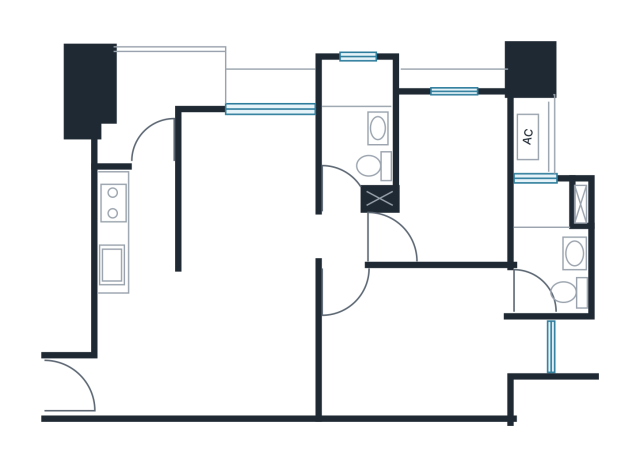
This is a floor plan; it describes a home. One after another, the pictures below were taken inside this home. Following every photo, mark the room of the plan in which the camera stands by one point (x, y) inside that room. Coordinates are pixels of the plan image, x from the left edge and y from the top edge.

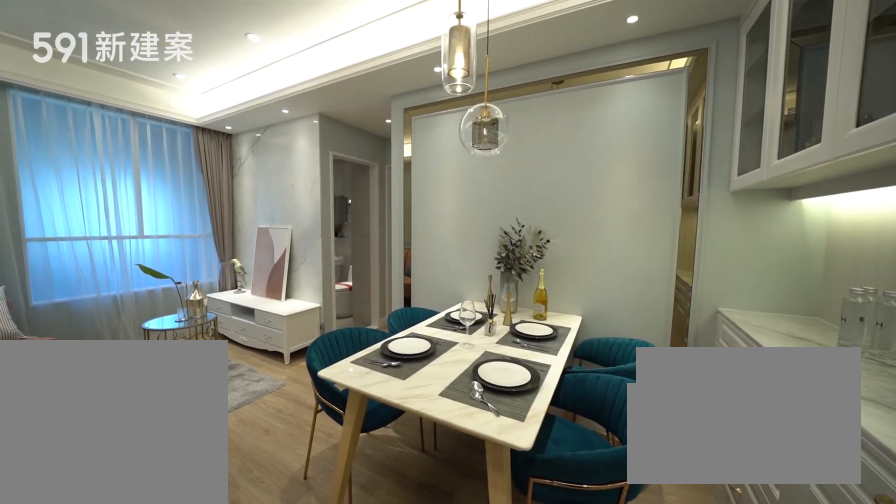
(247, 342)
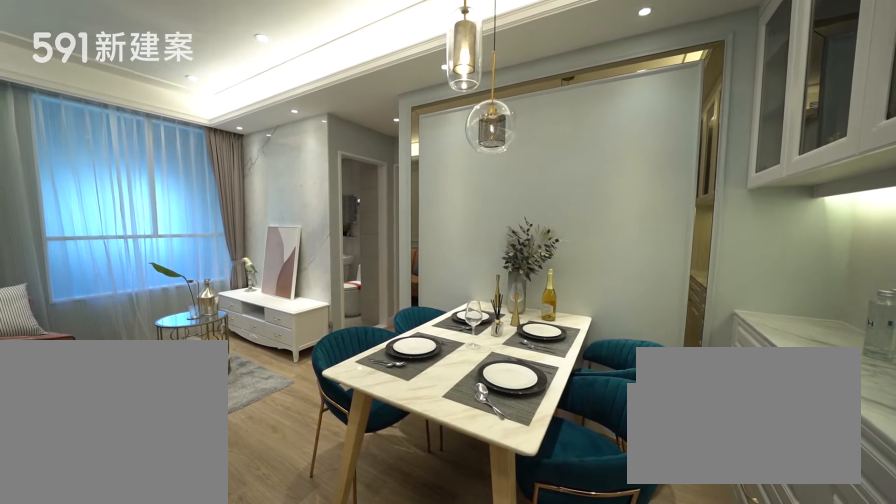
(247, 342)
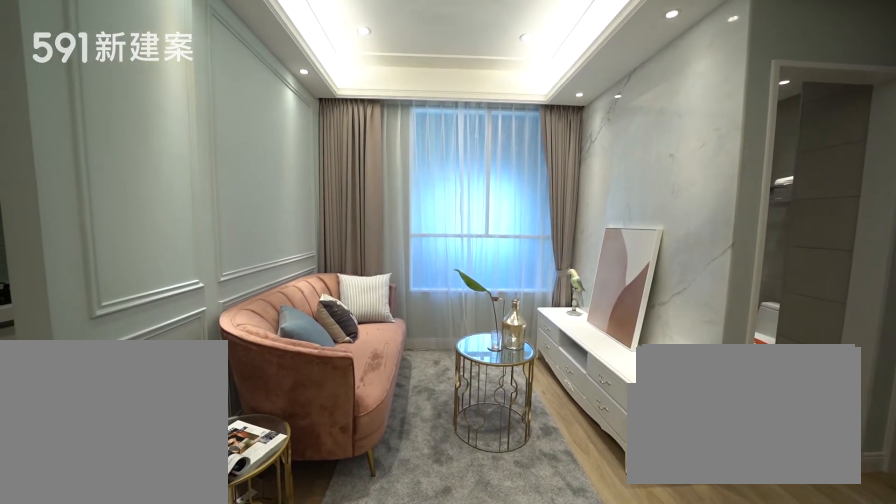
(246, 181)
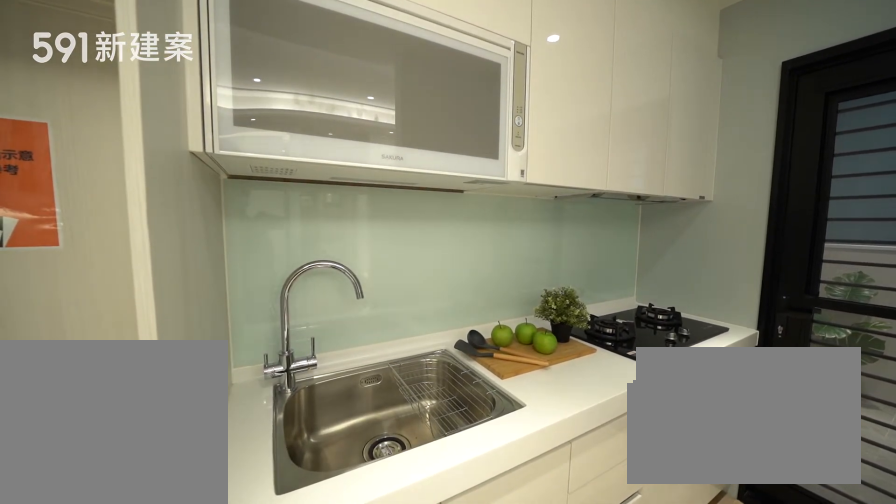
(136, 244)
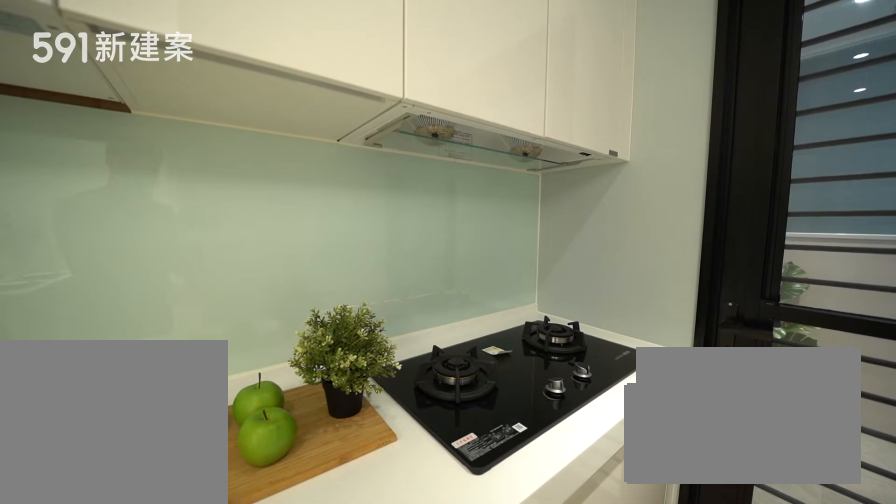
(136, 244)
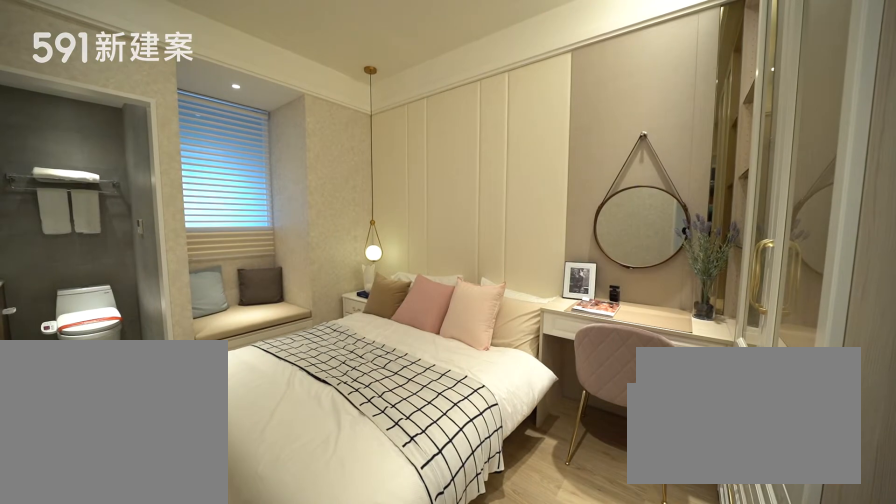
(418, 343)
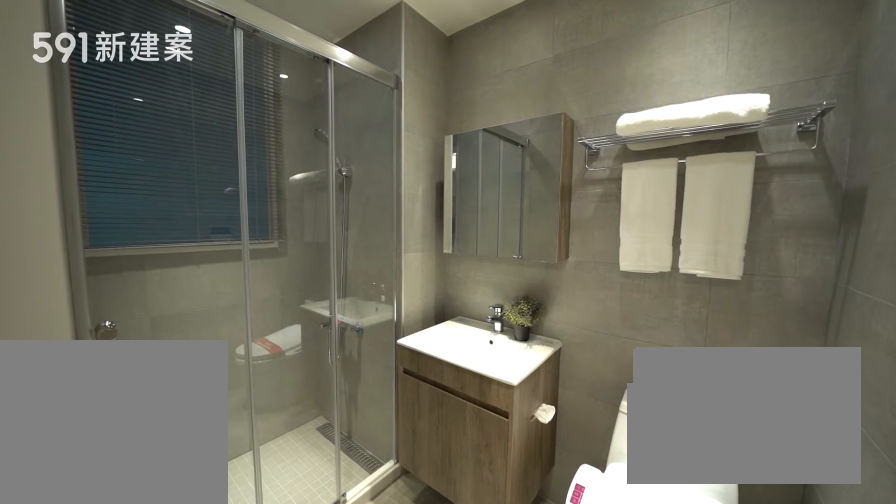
(553, 238)
